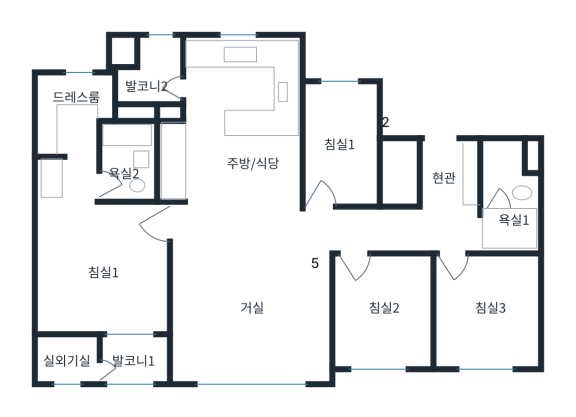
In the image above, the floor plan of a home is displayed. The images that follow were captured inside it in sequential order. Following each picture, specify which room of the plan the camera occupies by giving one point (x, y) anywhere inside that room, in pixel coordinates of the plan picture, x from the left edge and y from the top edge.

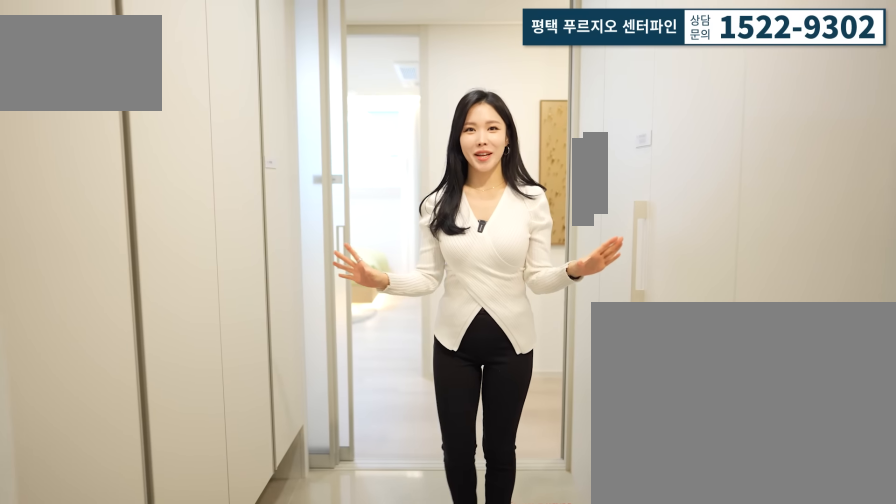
(435, 171)
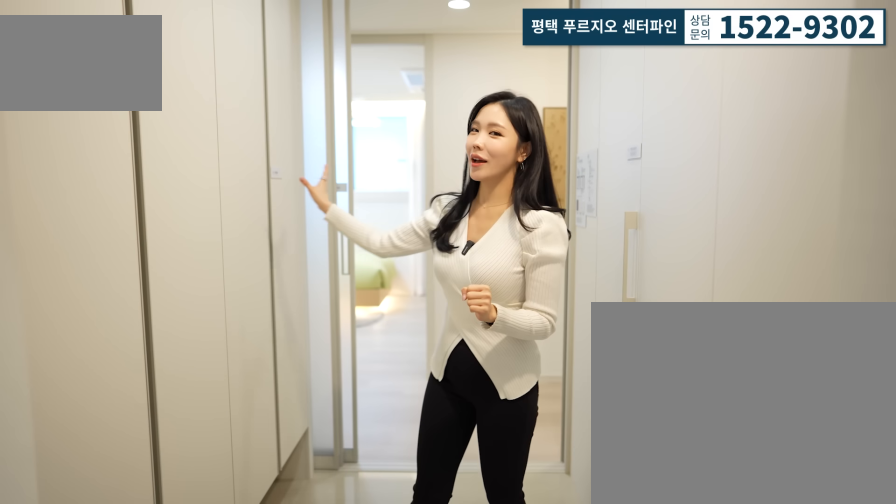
(435, 171)
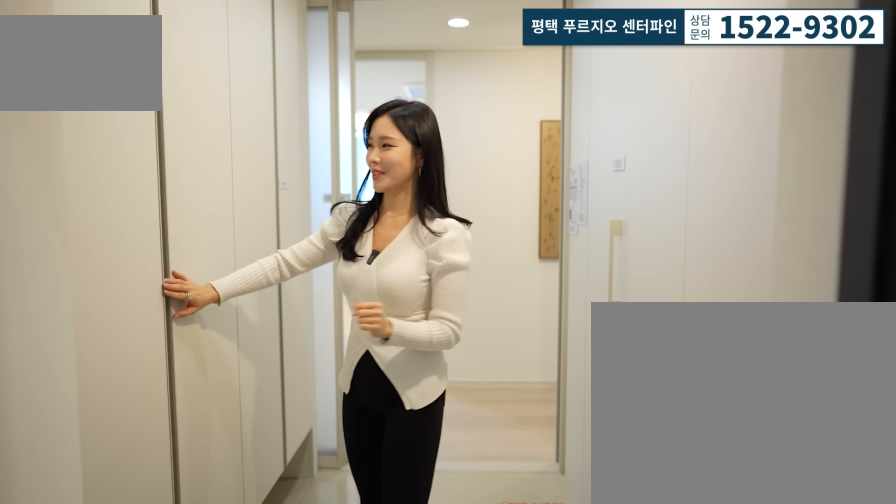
(459, 168)
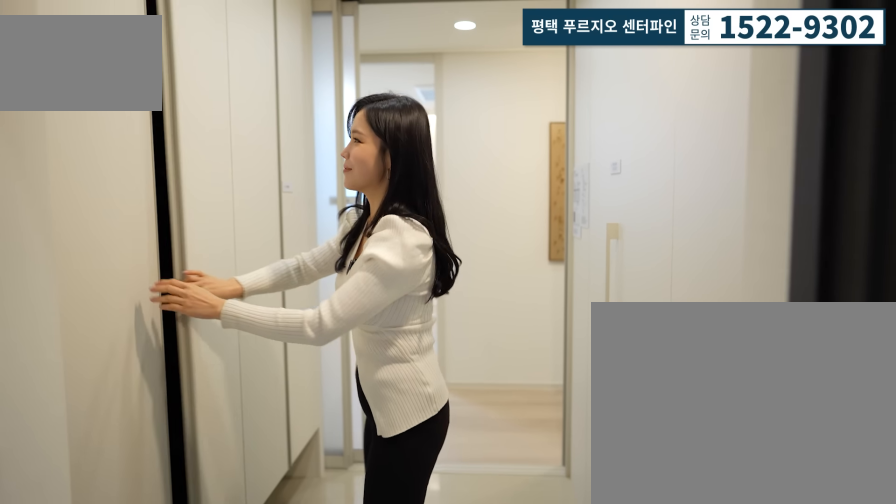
(434, 161)
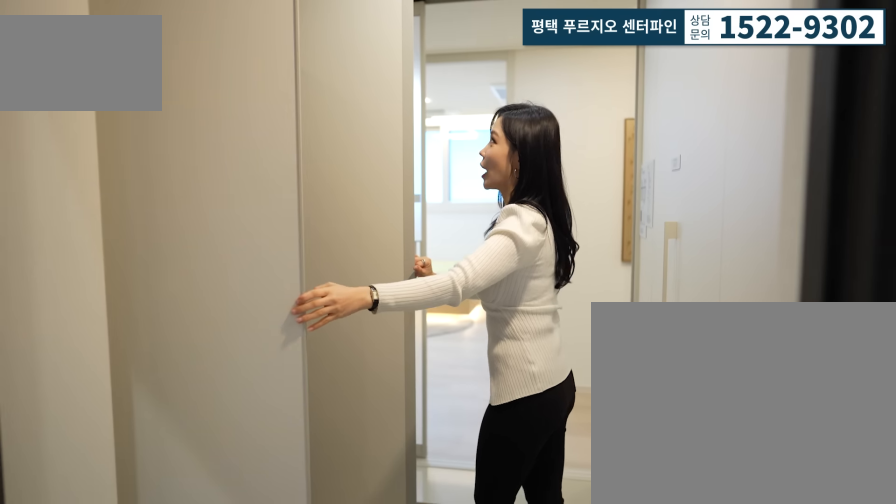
(434, 161)
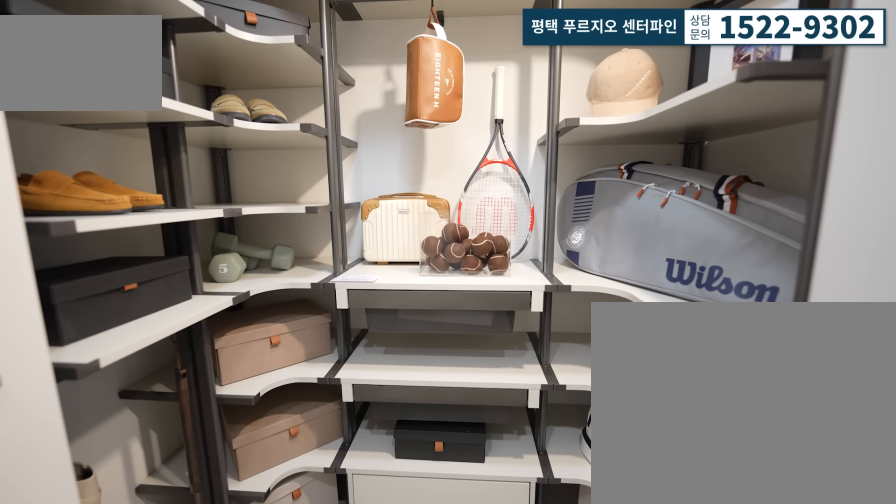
(435, 171)
